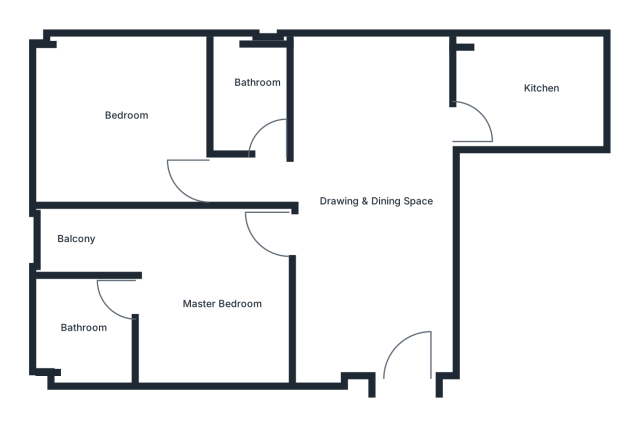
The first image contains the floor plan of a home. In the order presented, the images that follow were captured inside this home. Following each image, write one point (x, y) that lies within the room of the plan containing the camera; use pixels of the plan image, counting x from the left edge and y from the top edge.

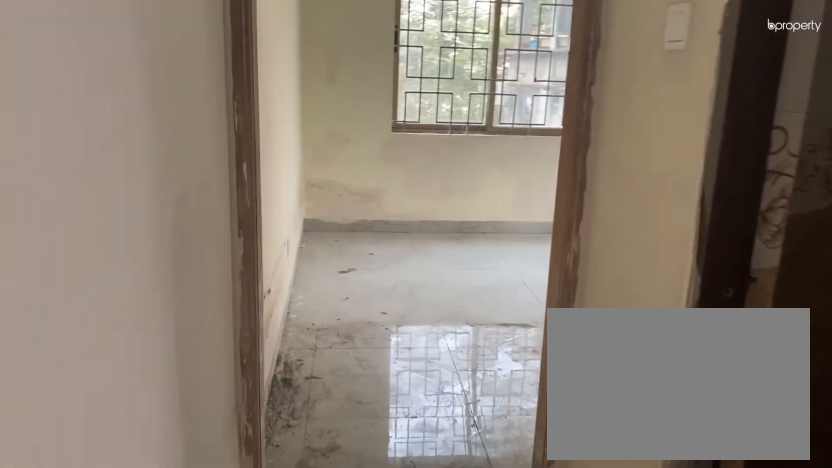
(253, 179)
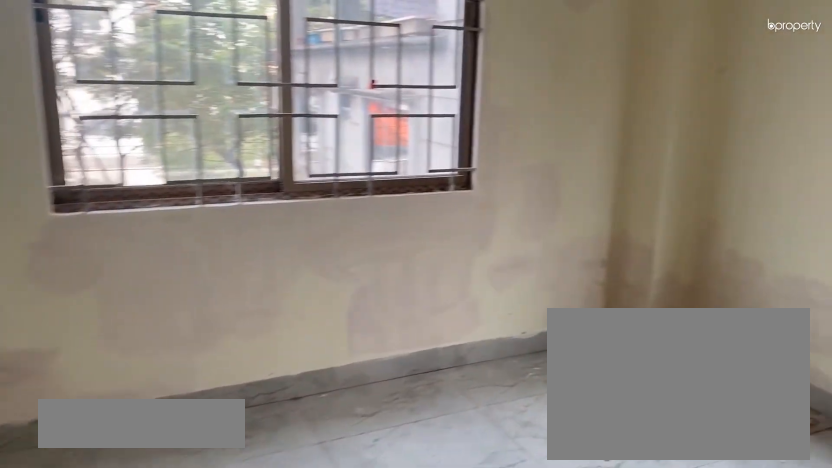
(120, 105)
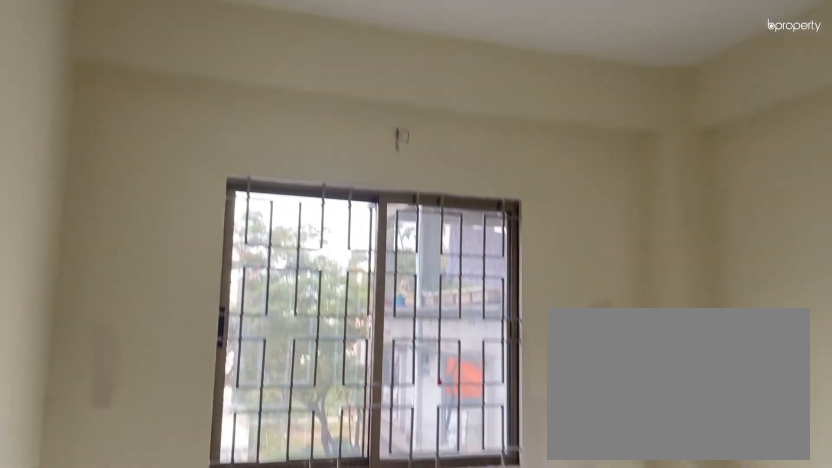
(120, 105)
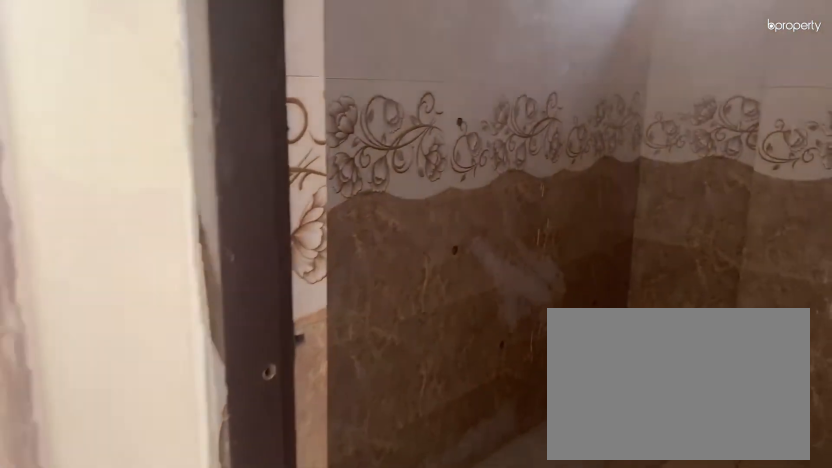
(264, 145)
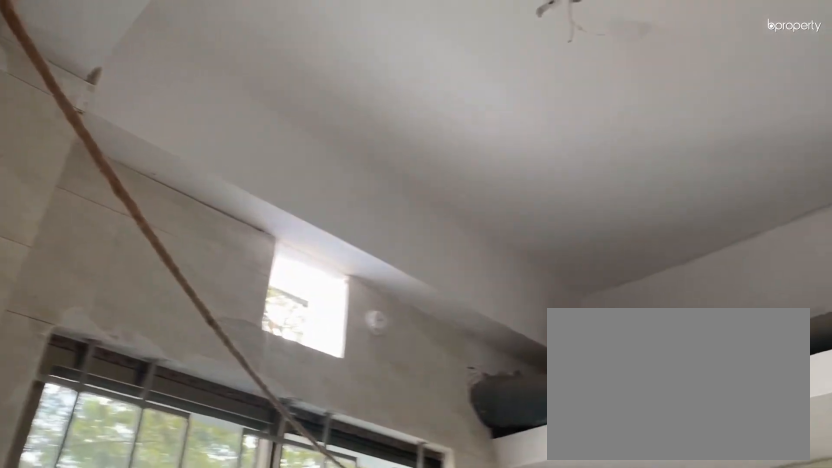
(523, 103)
